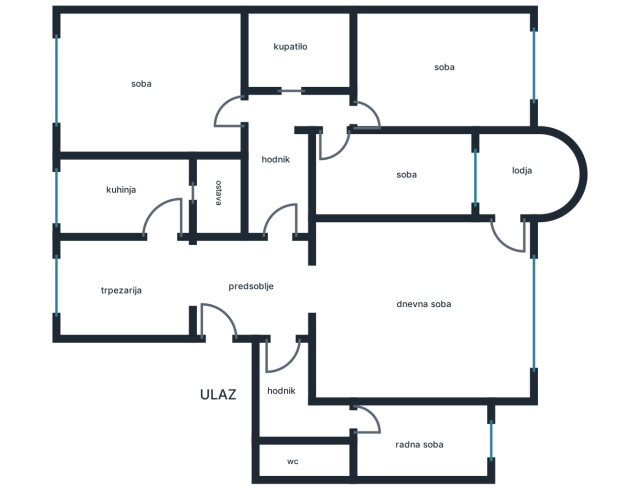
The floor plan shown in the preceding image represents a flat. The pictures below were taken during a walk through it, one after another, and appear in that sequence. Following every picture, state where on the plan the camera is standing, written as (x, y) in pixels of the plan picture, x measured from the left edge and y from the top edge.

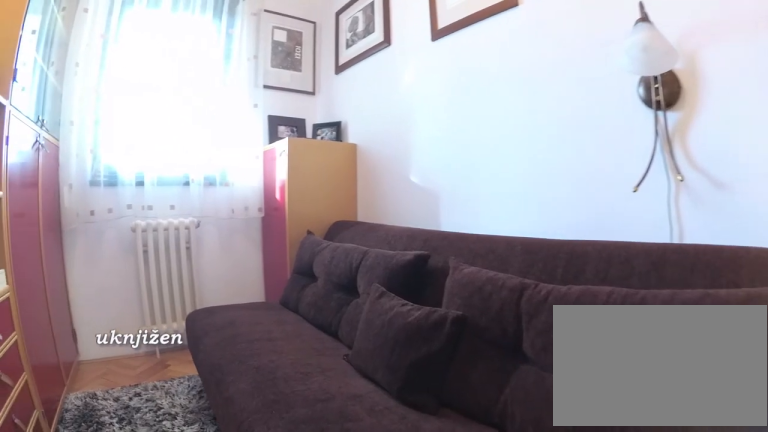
(333, 154)
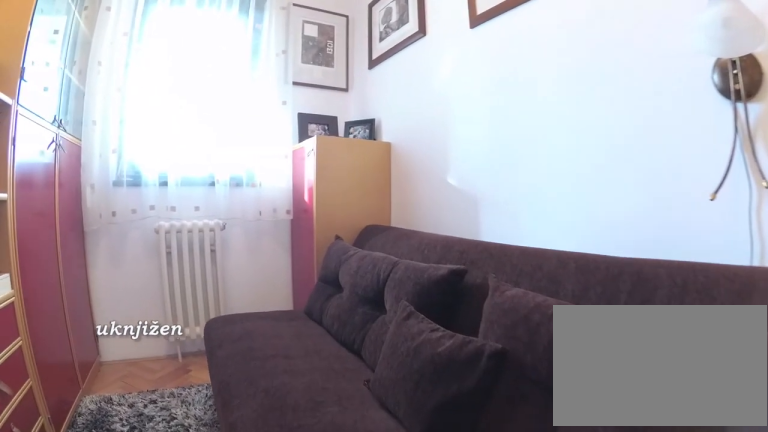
(335, 160)
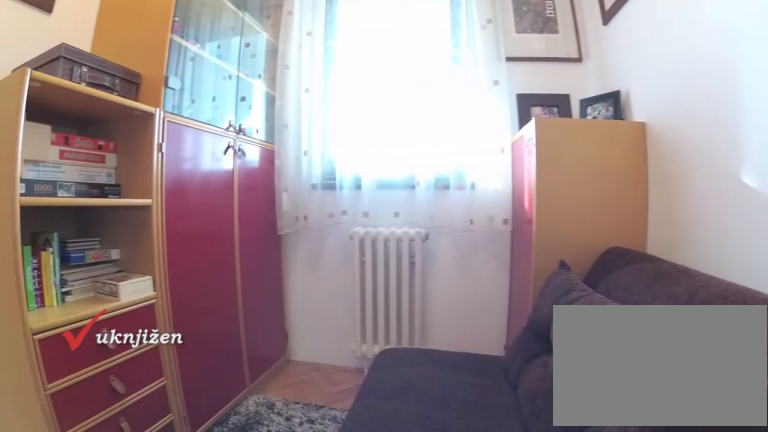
(351, 180)
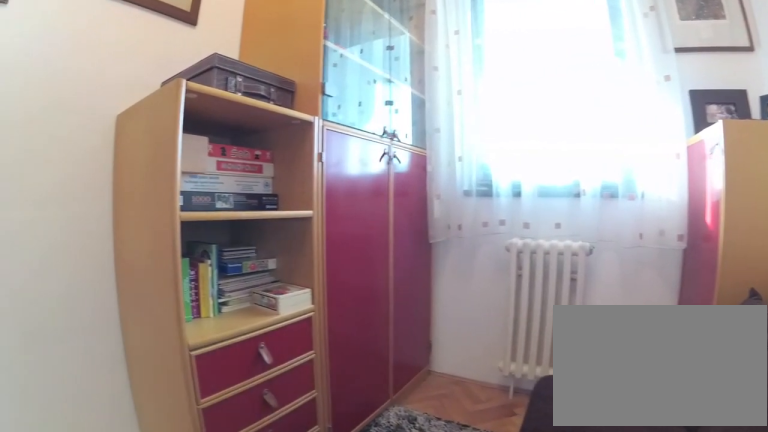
(353, 183)
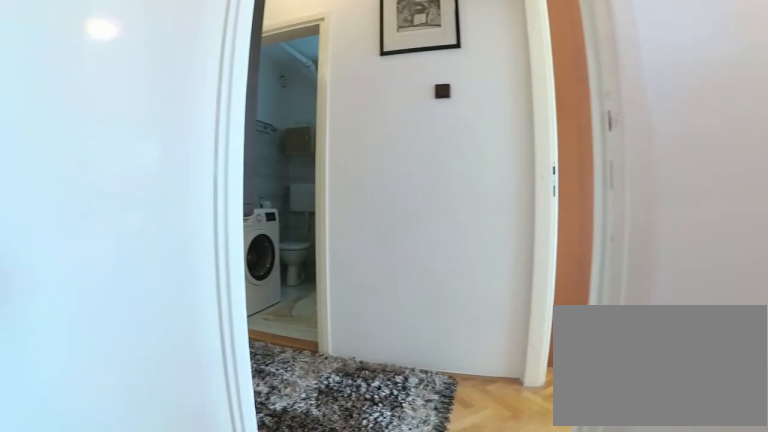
(358, 198)
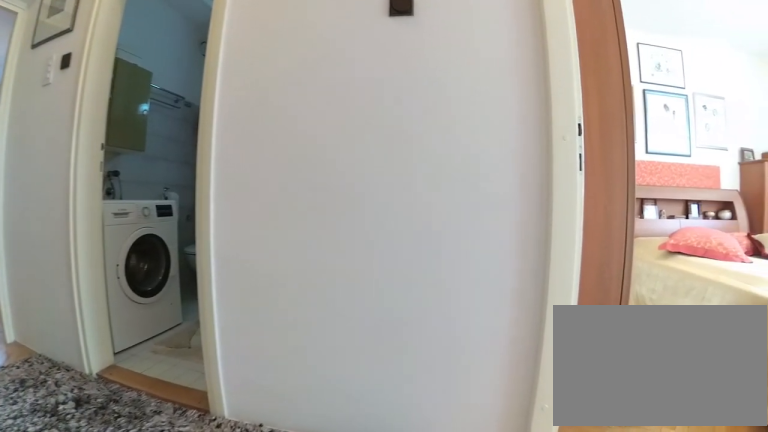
(346, 168)
